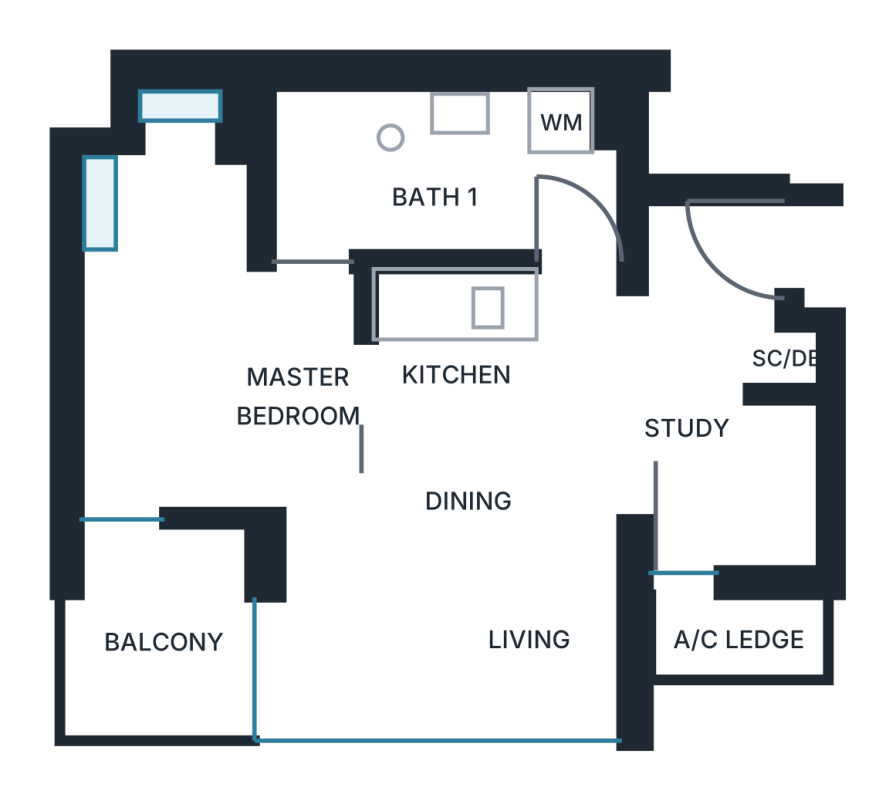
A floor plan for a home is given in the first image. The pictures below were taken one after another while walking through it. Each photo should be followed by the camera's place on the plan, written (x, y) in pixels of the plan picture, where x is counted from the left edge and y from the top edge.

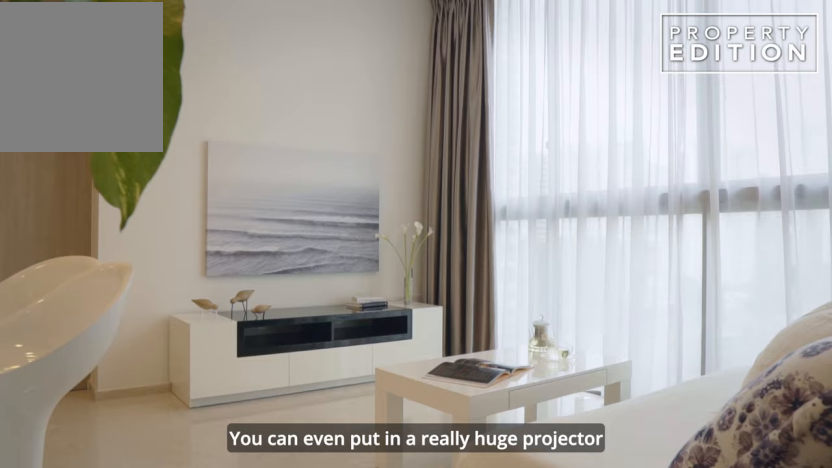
(424, 616)
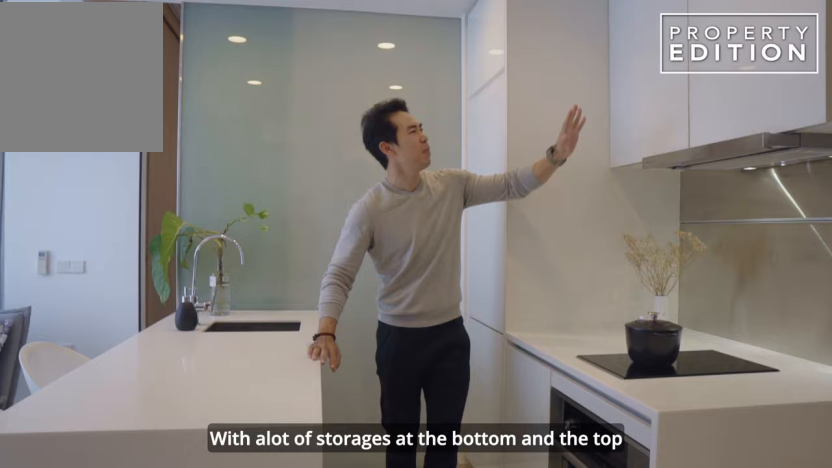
(524, 378)
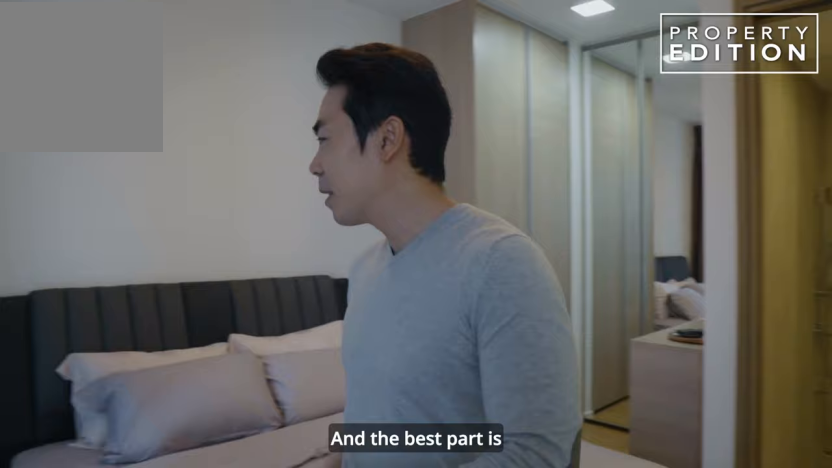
(181, 402)
